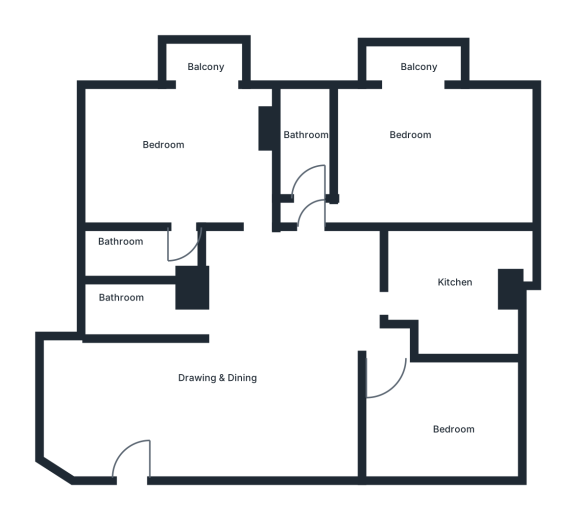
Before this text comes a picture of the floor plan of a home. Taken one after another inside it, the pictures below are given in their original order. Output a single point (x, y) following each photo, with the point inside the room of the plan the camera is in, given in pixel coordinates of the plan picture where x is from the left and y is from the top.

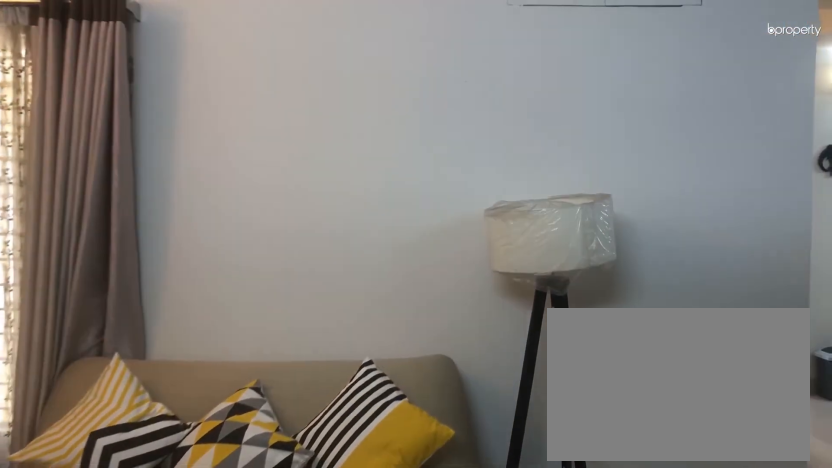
(130, 411)
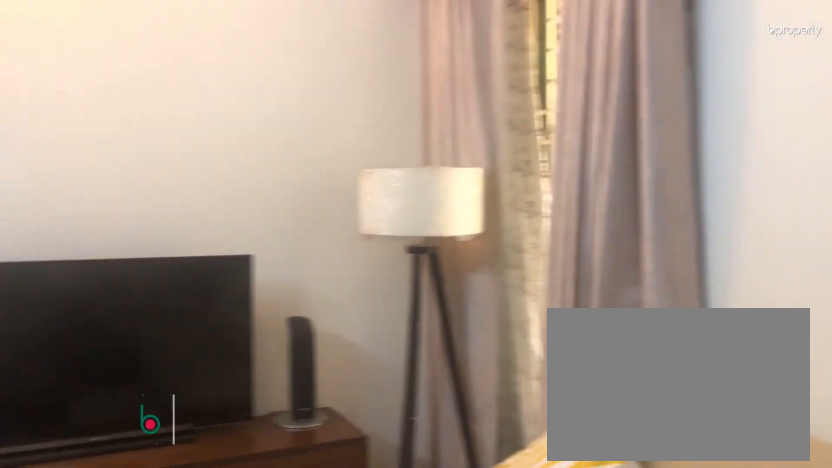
(130, 411)
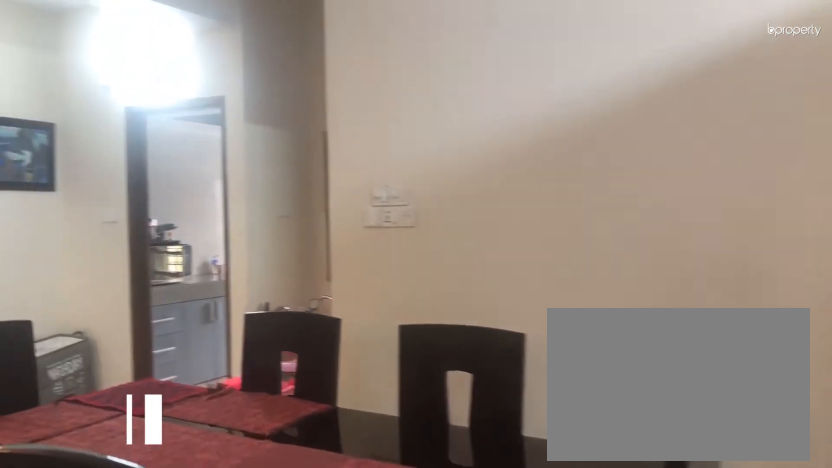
(277, 369)
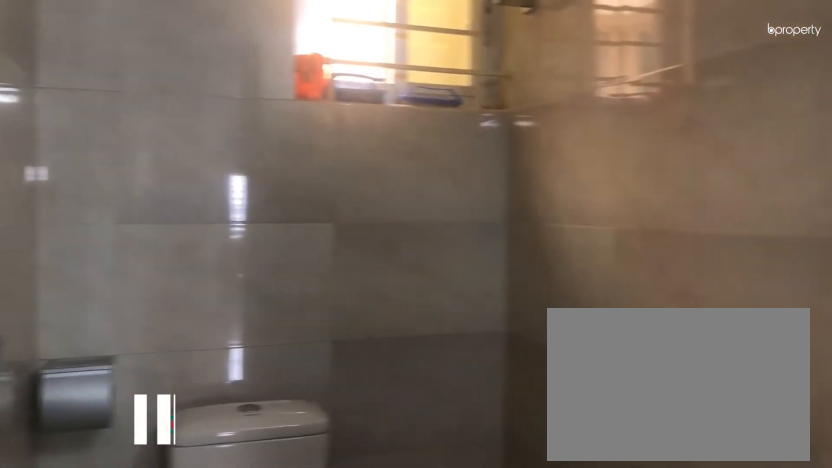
(130, 305)
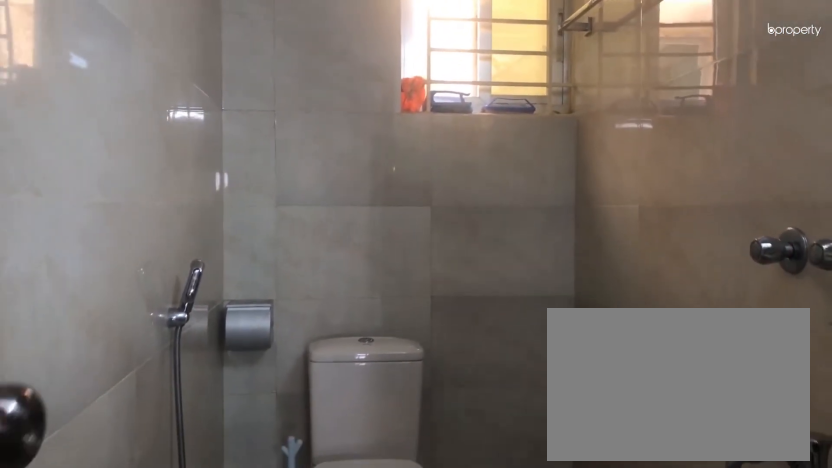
(130, 305)
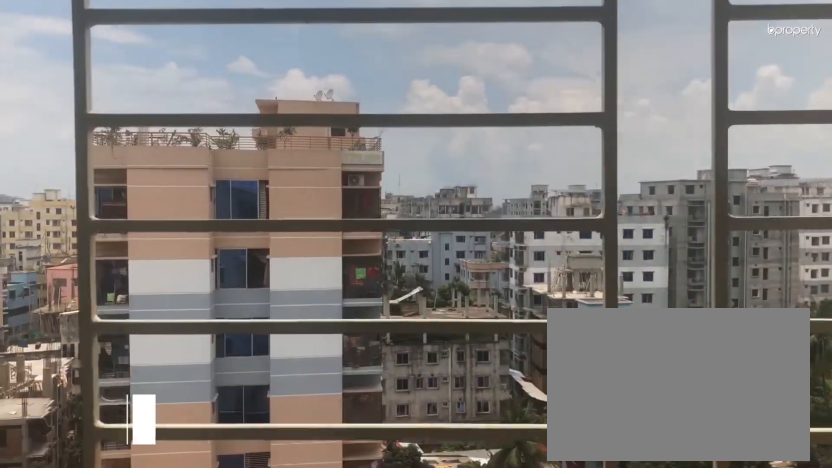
(207, 64)
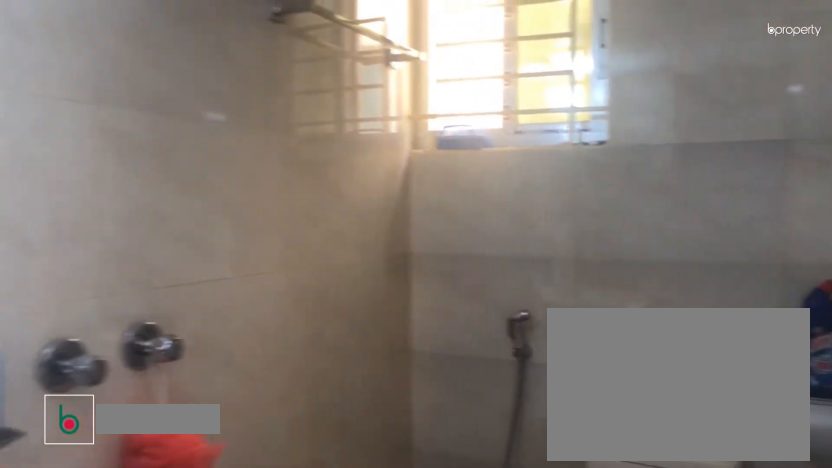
(138, 255)
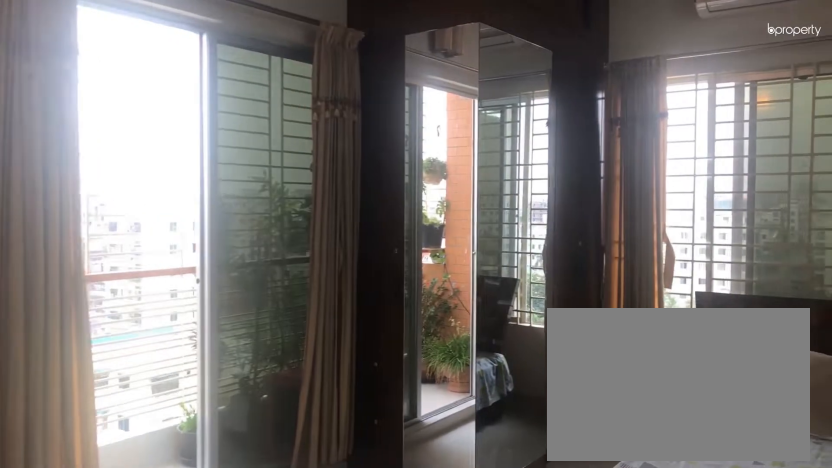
(427, 160)
